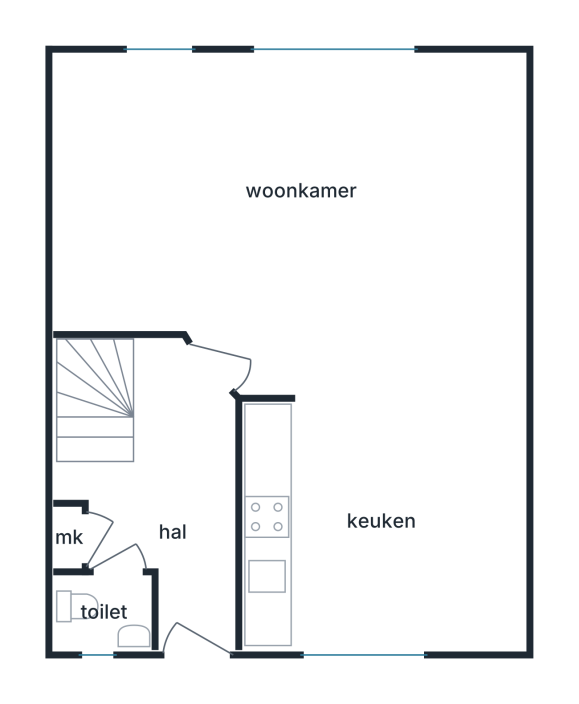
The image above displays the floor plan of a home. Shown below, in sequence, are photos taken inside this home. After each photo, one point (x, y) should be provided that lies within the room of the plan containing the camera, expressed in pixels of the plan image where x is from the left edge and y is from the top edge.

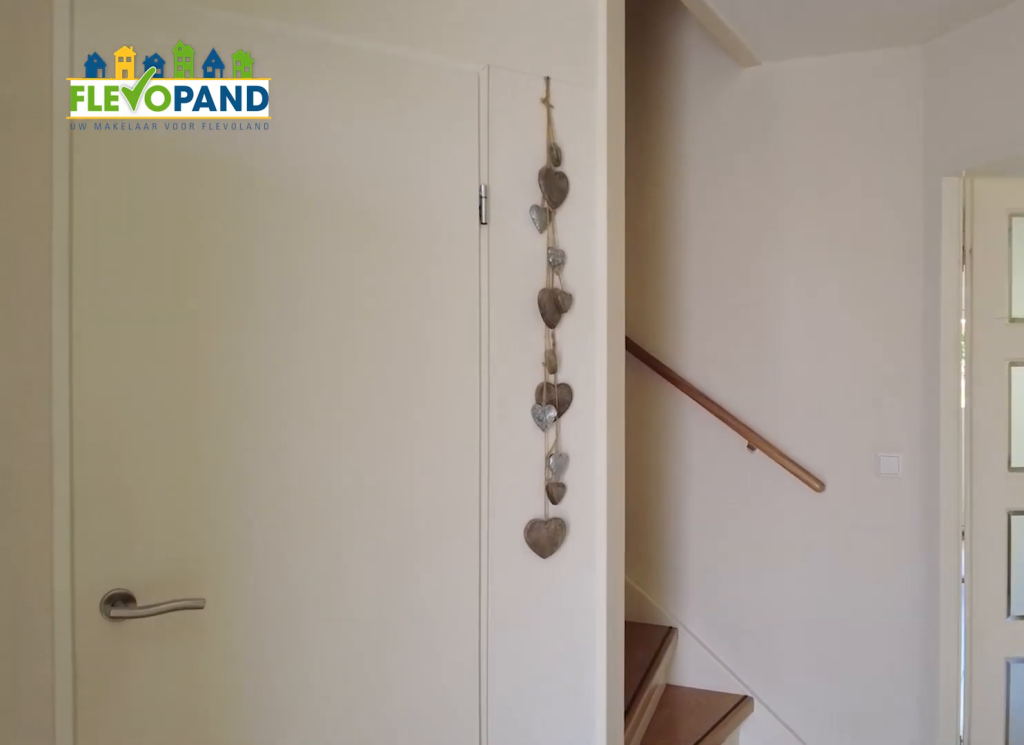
(171, 498)
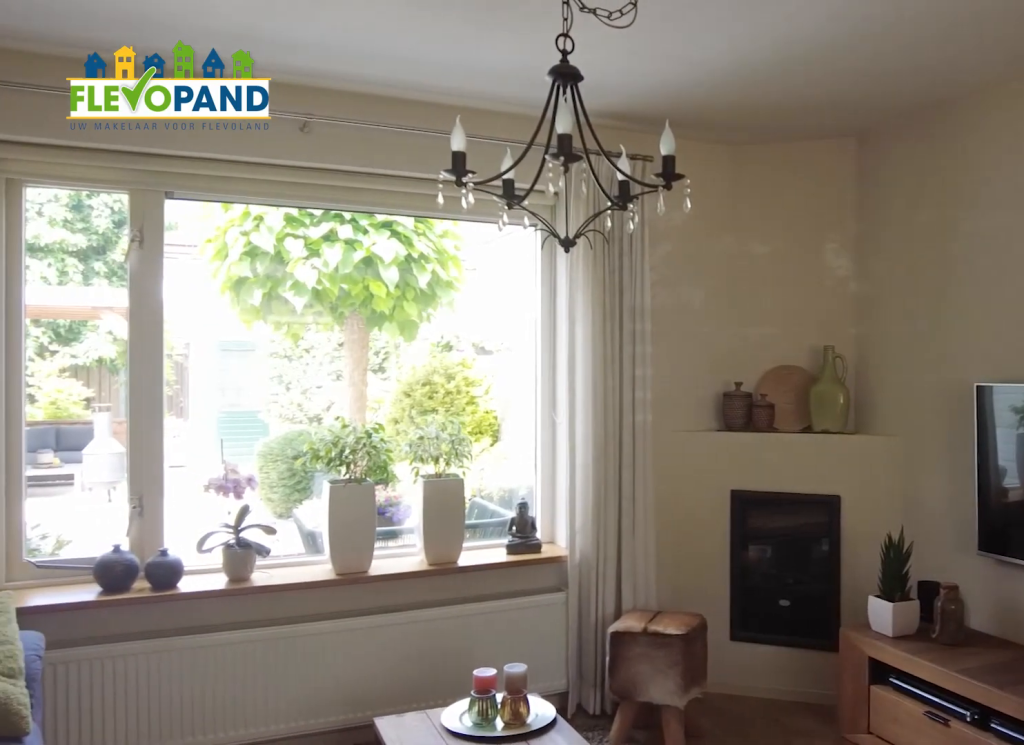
(192, 130)
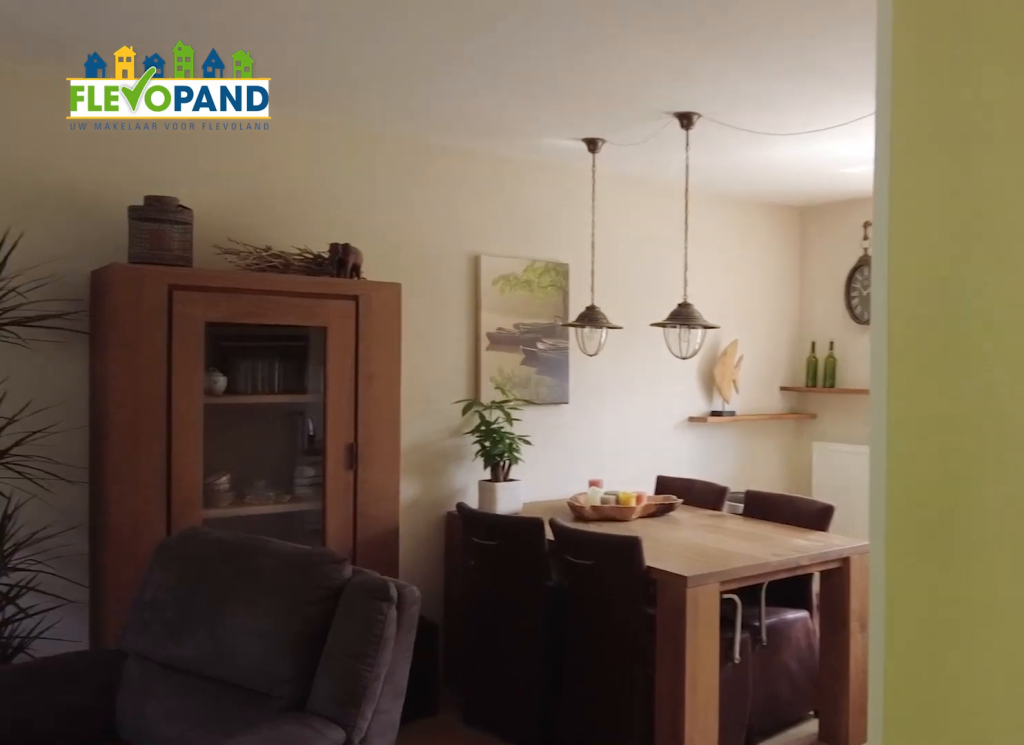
(192, 130)
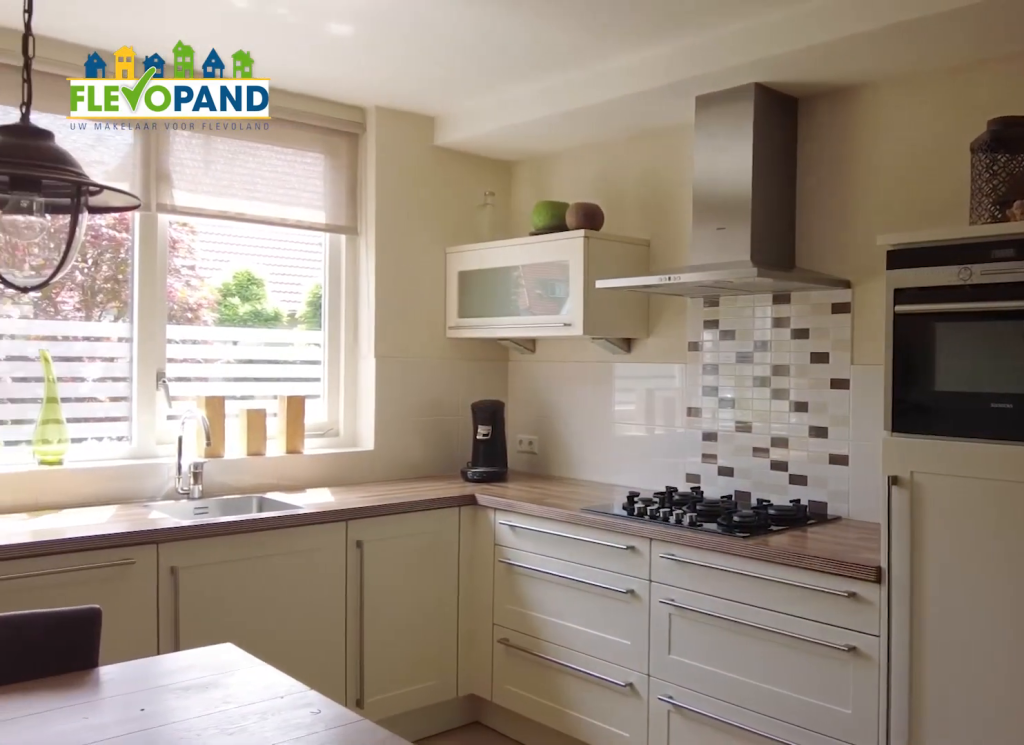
(382, 525)
